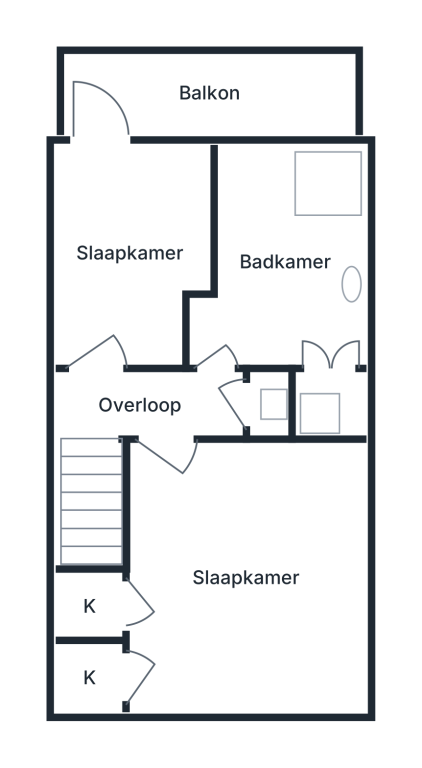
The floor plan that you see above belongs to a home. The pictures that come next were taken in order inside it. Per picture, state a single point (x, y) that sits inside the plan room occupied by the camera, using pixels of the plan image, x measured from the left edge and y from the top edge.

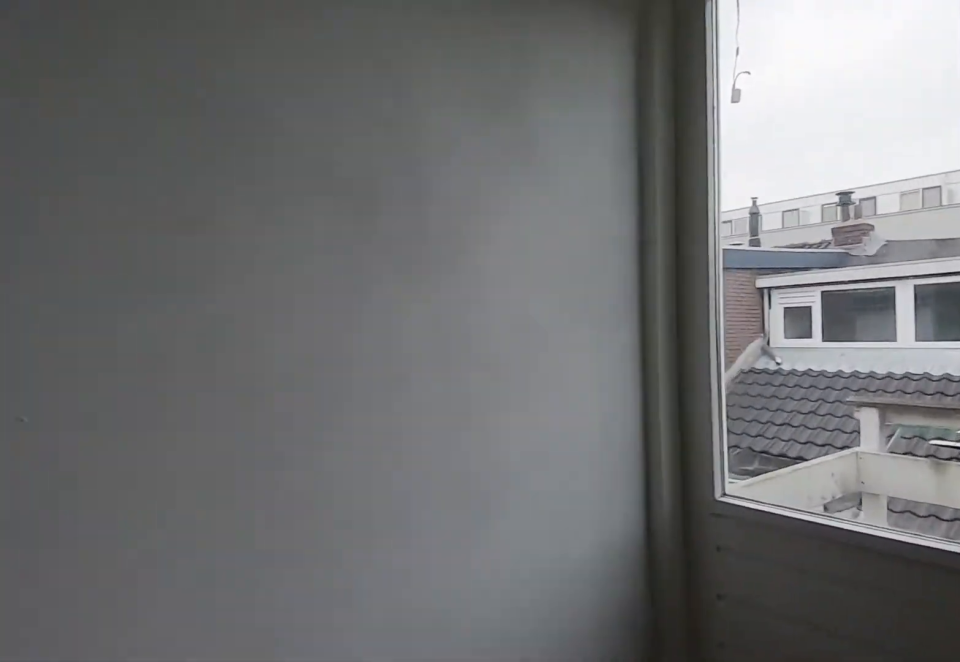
(134, 203)
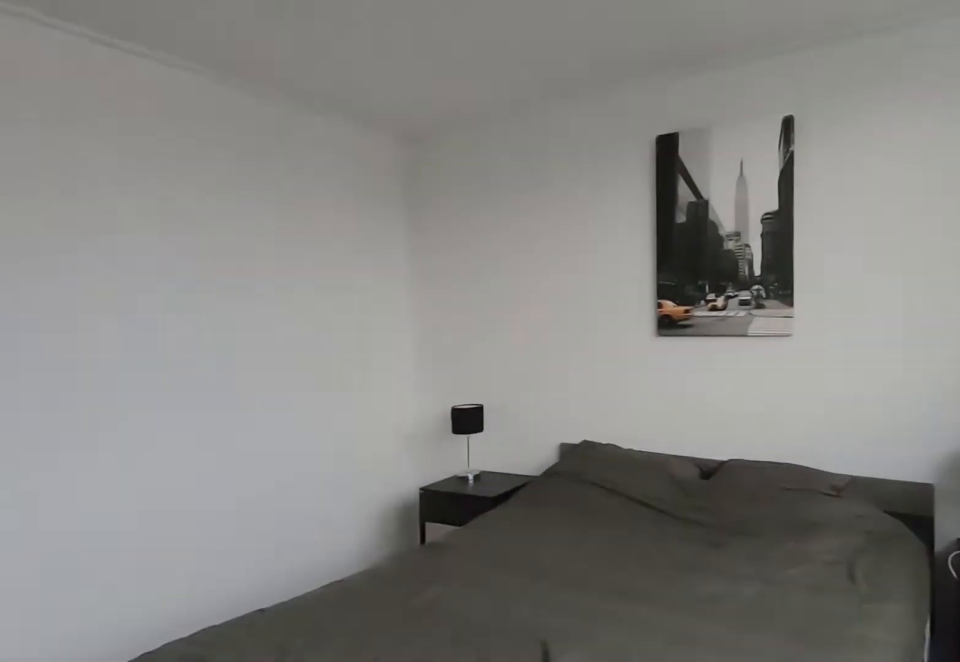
(348, 642)
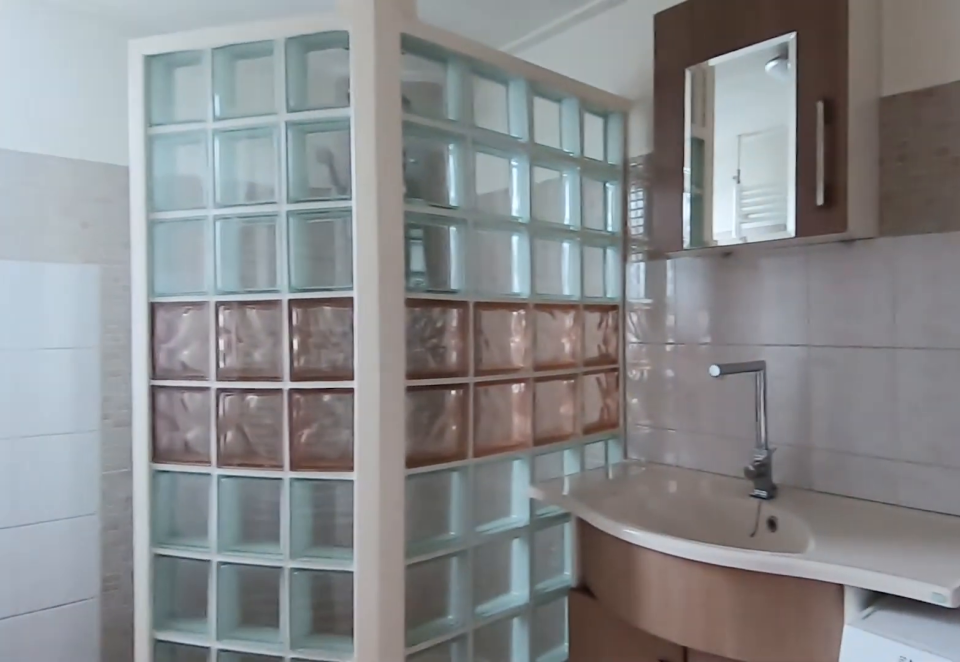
(272, 196)
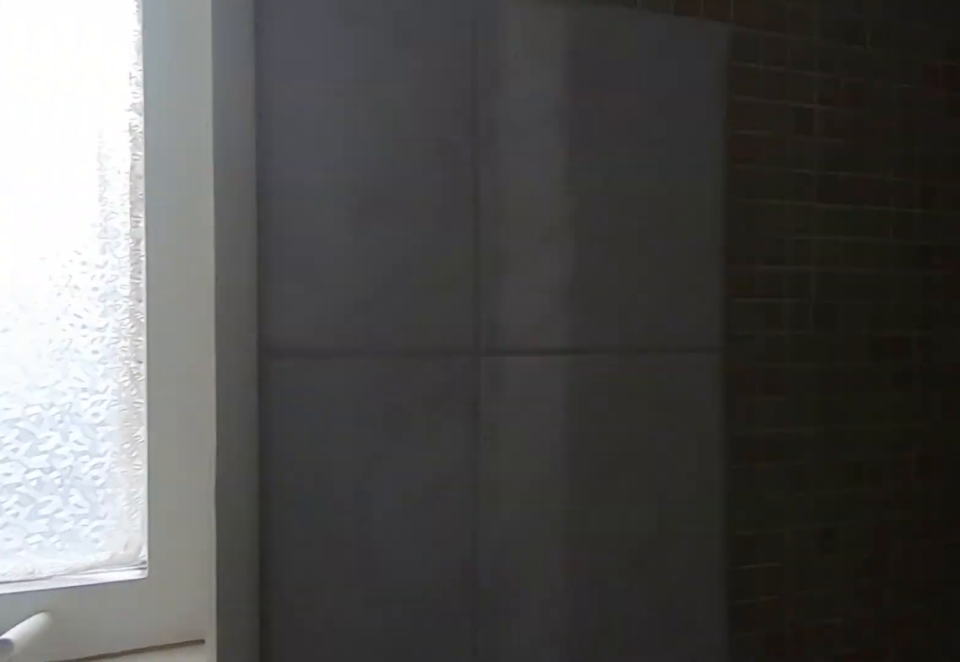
(272, 196)
